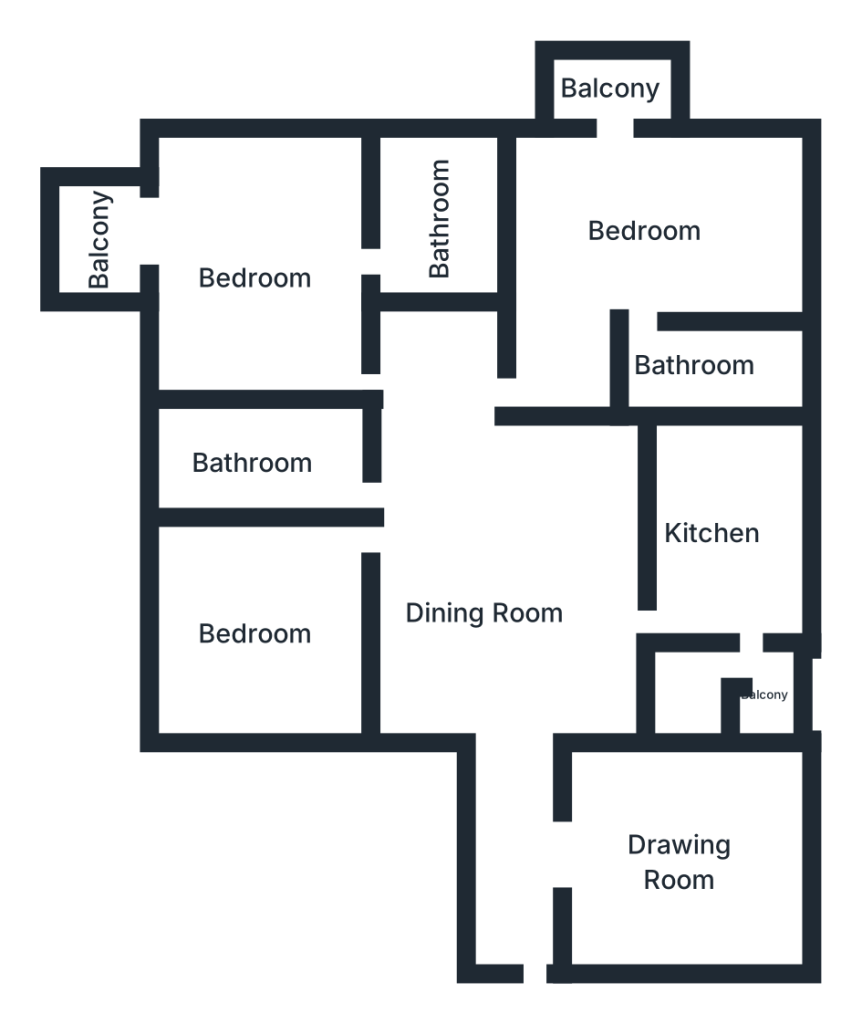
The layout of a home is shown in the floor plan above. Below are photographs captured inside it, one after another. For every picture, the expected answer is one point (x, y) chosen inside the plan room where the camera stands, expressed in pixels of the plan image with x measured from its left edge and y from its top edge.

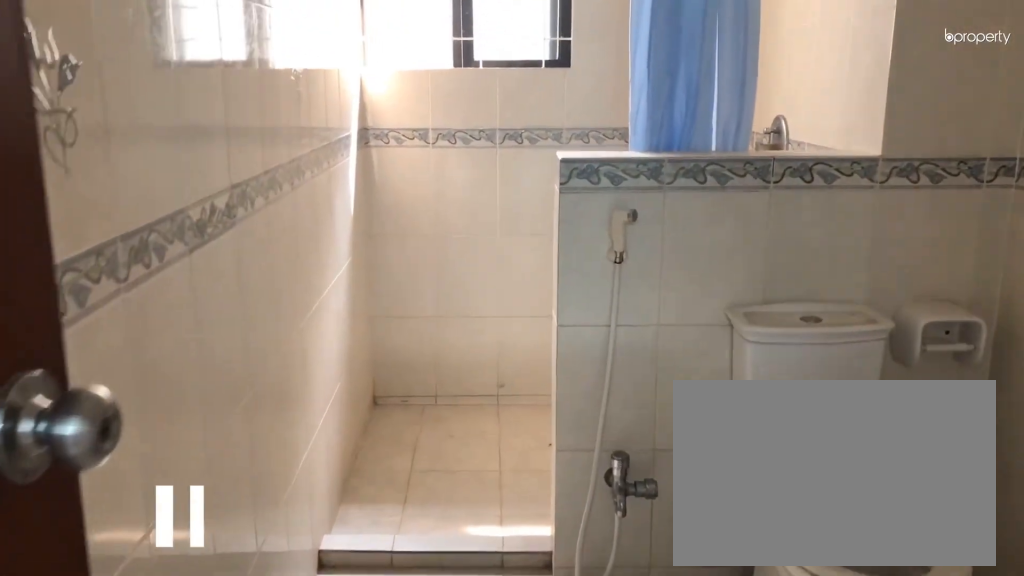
(258, 460)
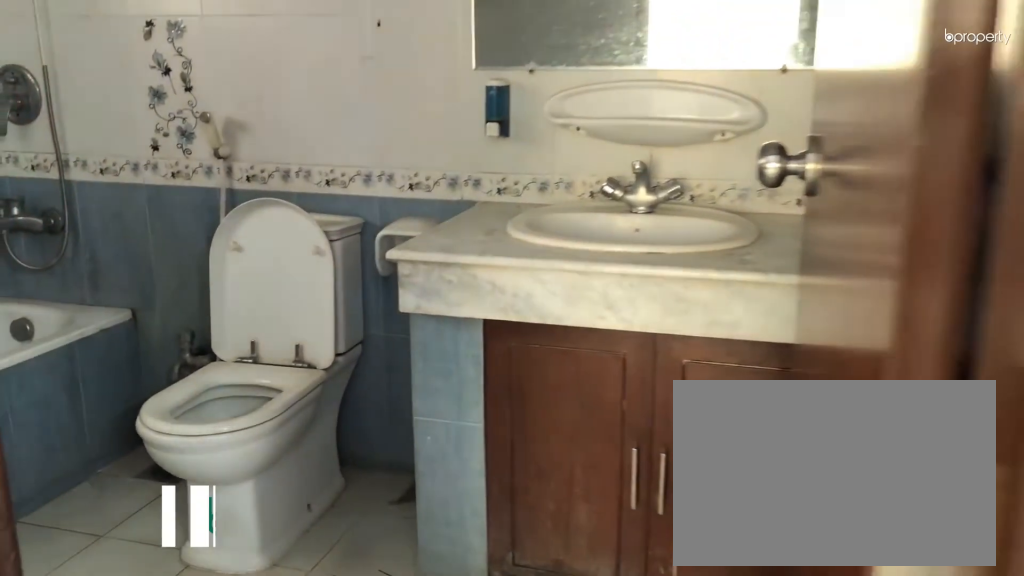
(433, 219)
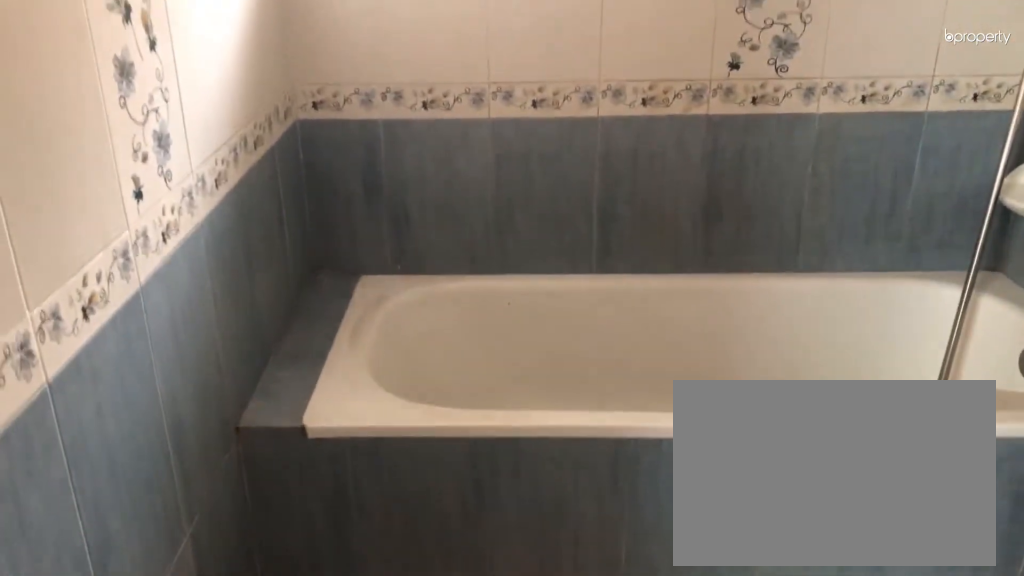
(433, 219)
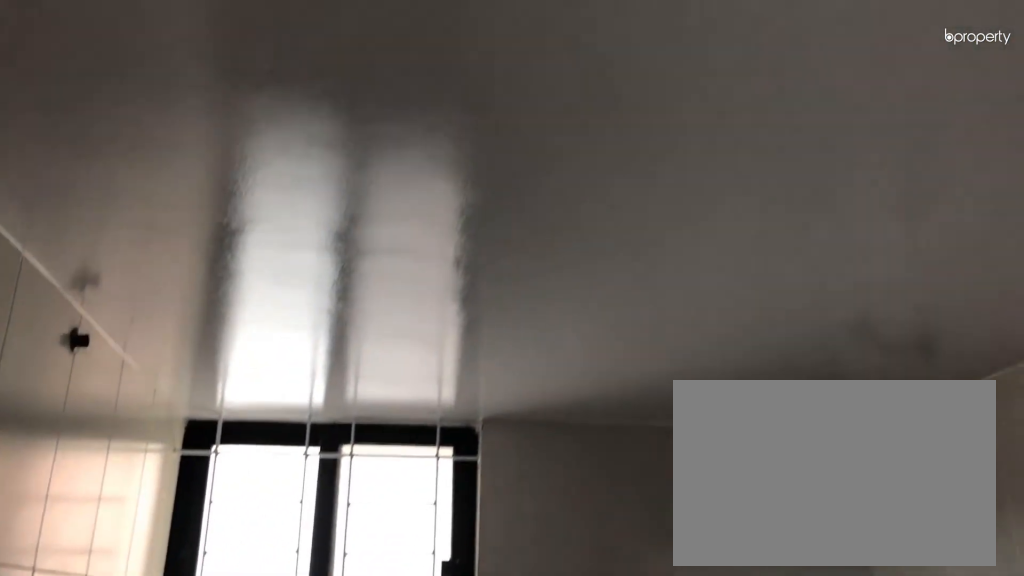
(433, 219)
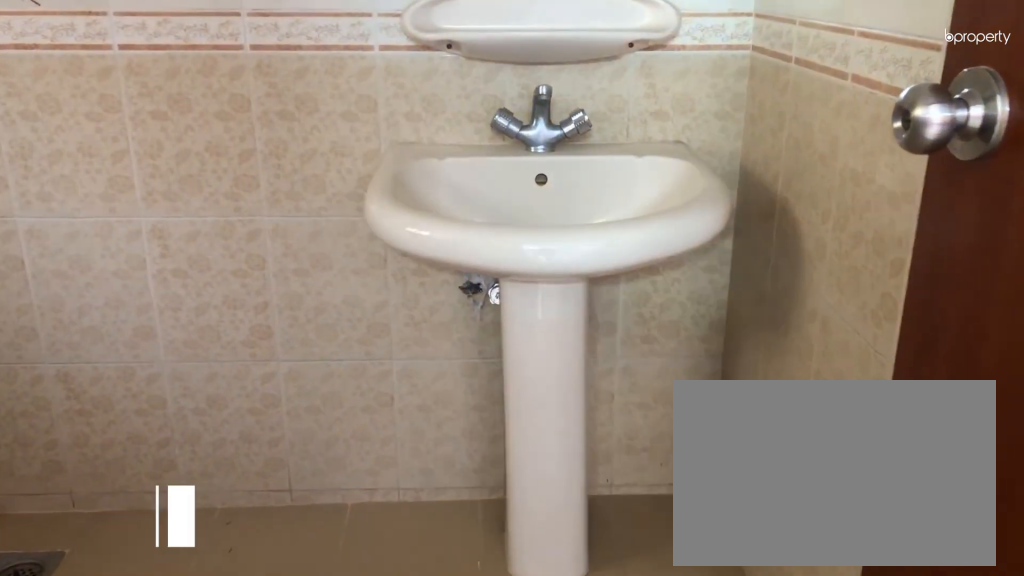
(712, 361)
